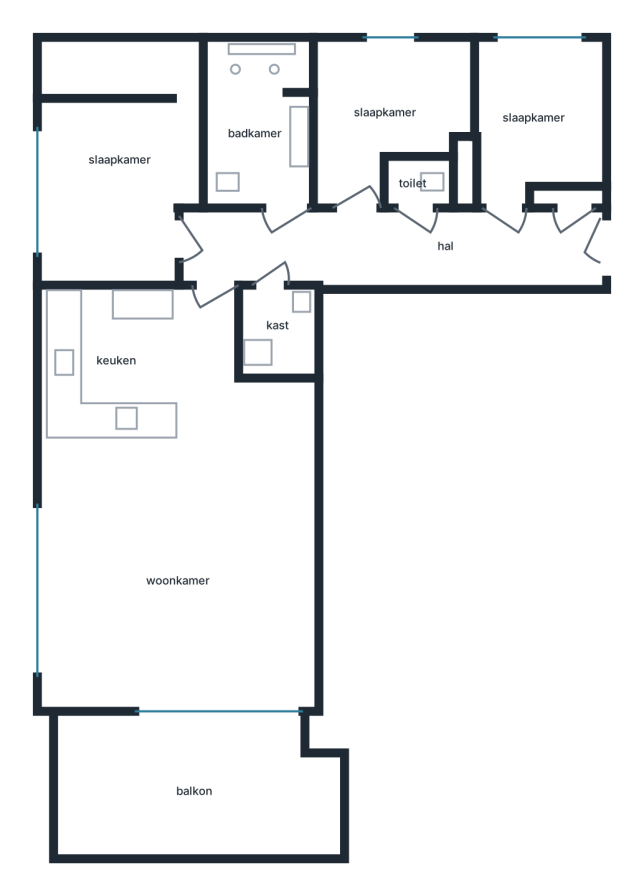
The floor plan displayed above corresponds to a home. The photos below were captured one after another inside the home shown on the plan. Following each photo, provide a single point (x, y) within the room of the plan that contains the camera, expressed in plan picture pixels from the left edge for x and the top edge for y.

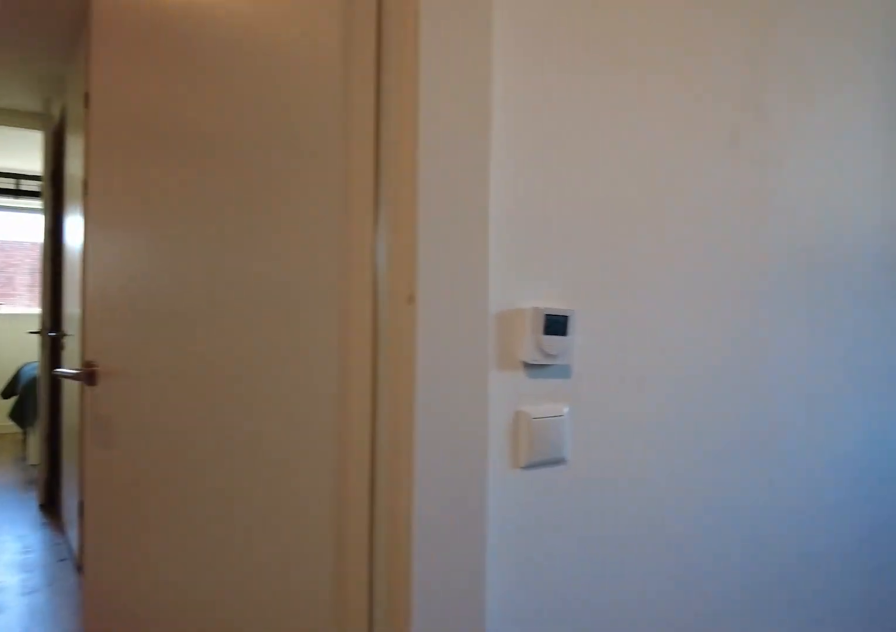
(388, 246)
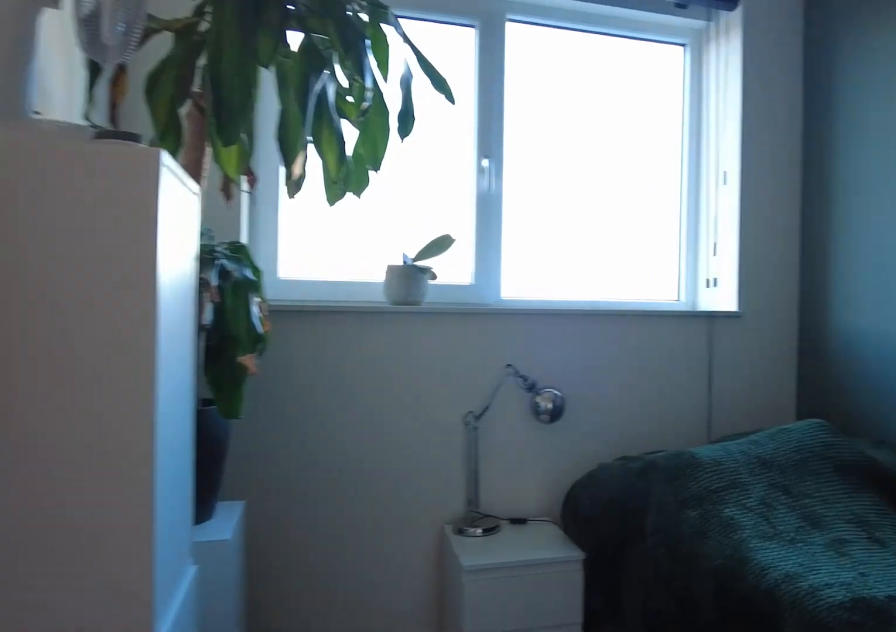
(531, 123)
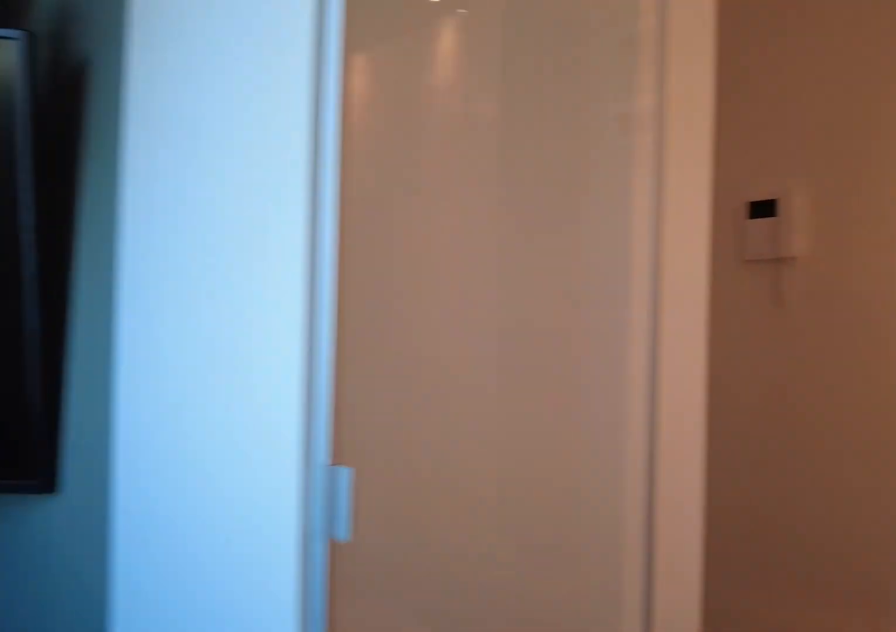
(531, 123)
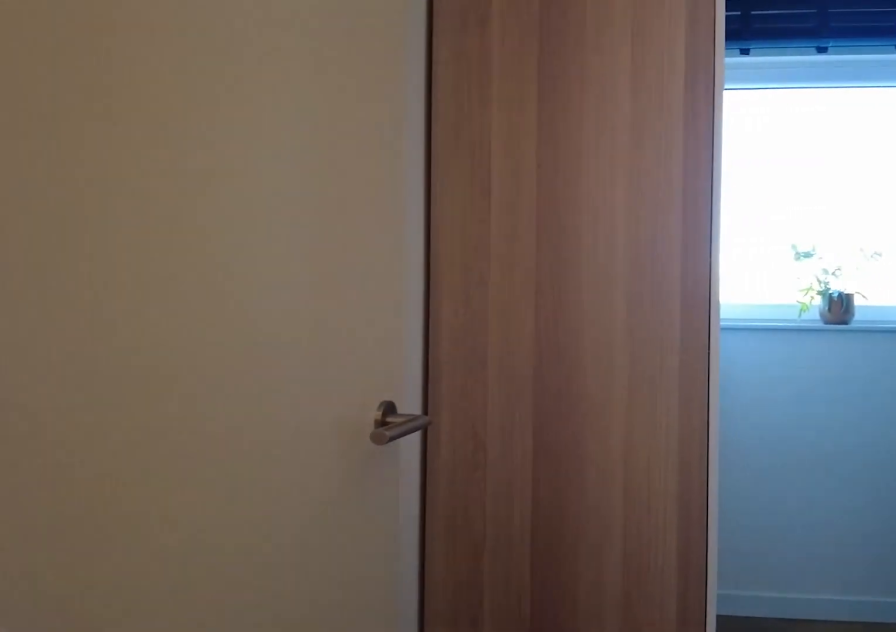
(384, 112)
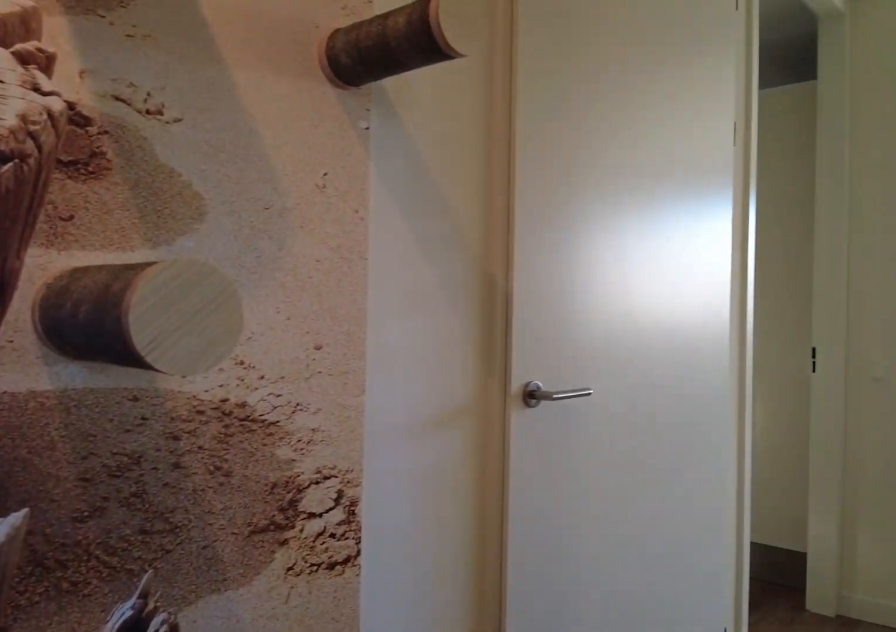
(389, 246)
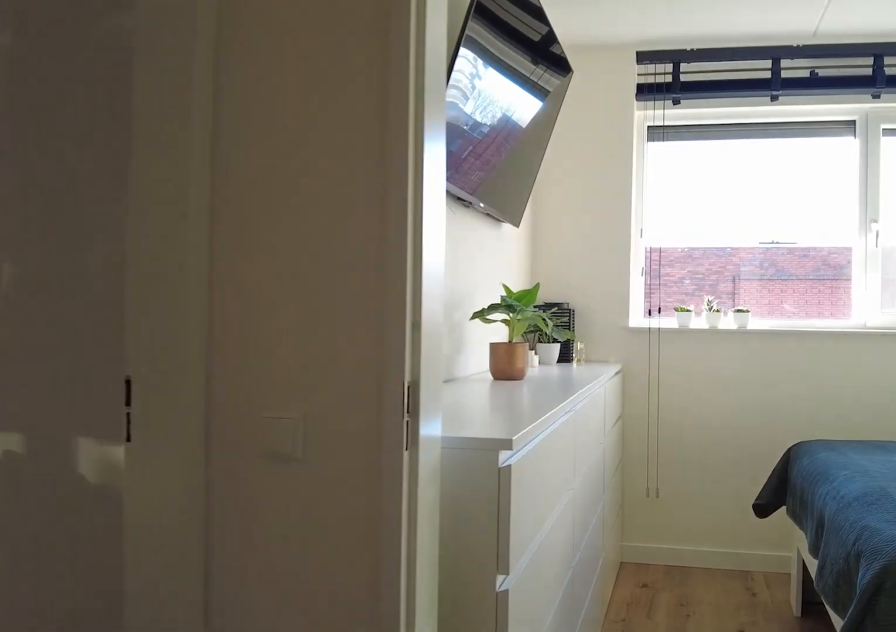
(389, 246)
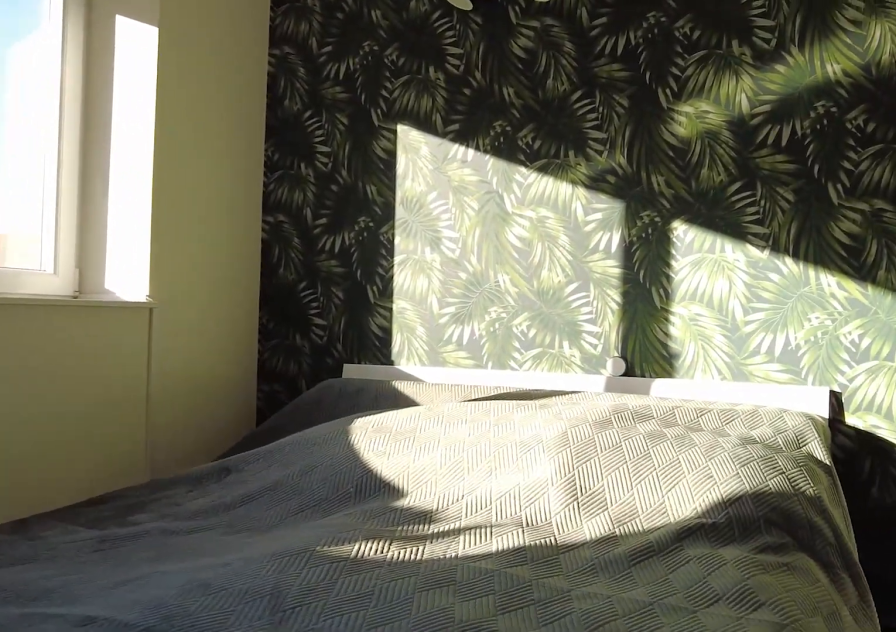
(119, 159)
